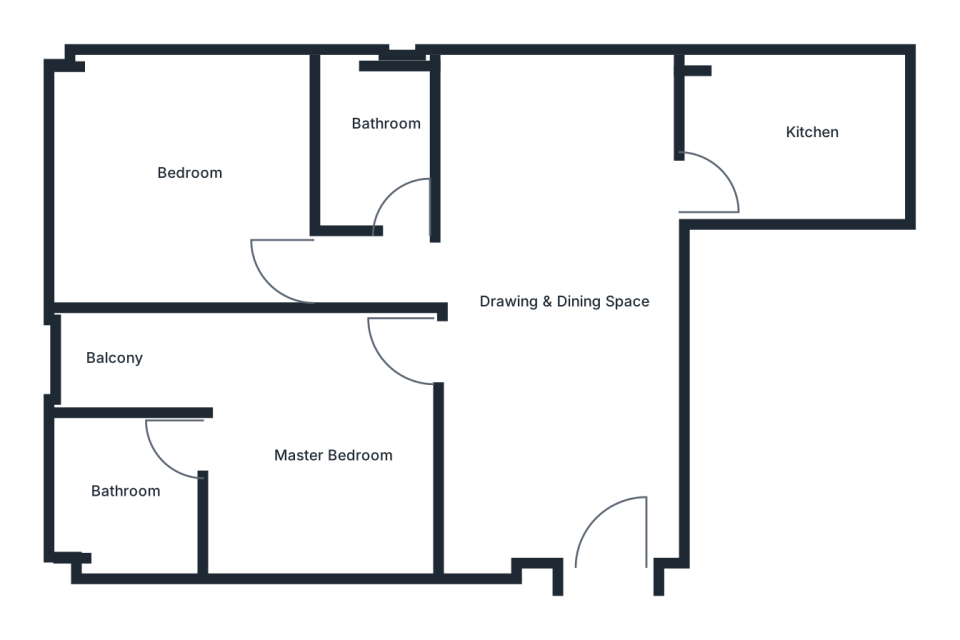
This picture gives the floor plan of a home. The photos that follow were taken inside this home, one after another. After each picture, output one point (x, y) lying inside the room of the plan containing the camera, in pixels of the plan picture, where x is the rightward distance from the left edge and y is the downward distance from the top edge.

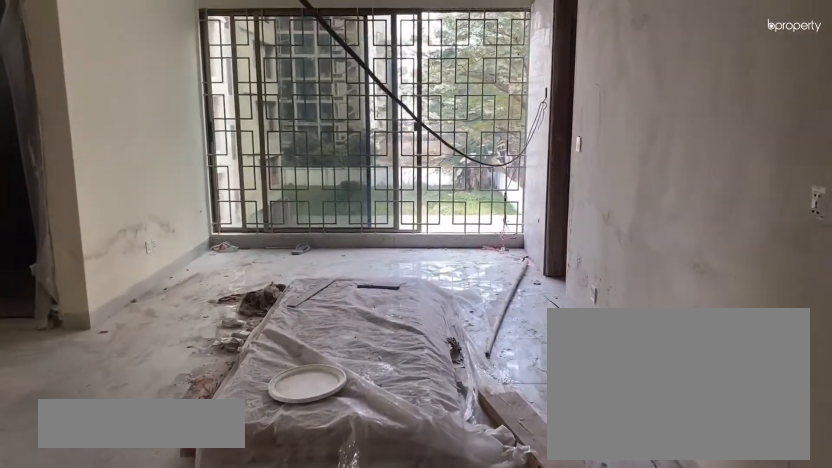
(596, 501)
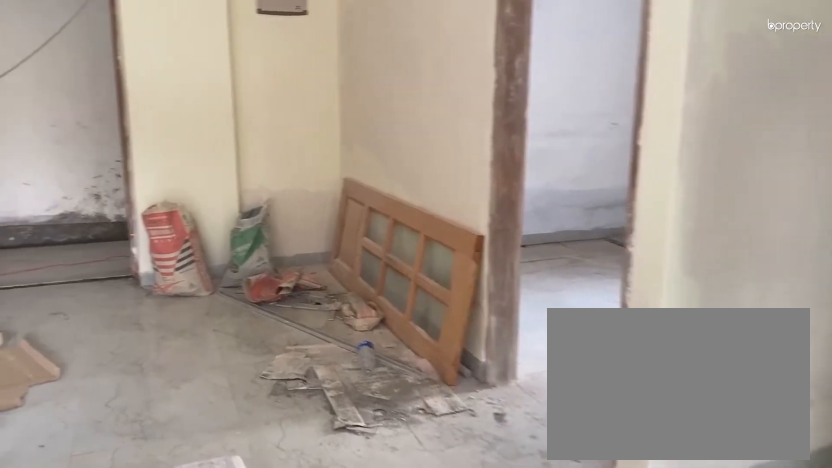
(574, 256)
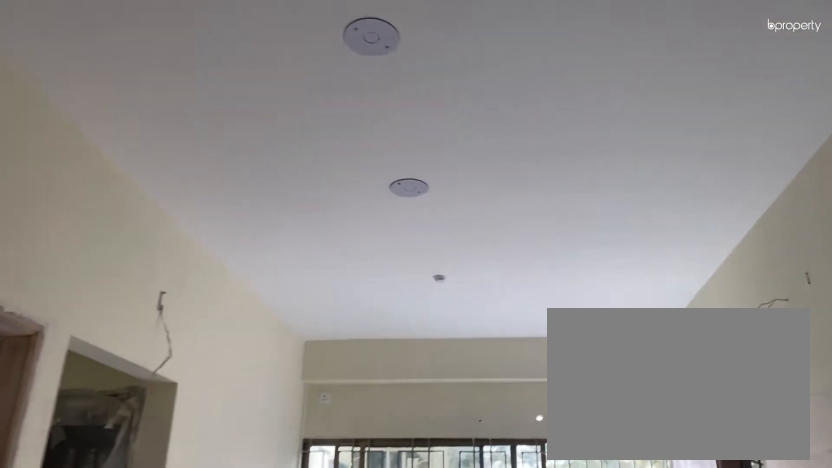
(574, 256)
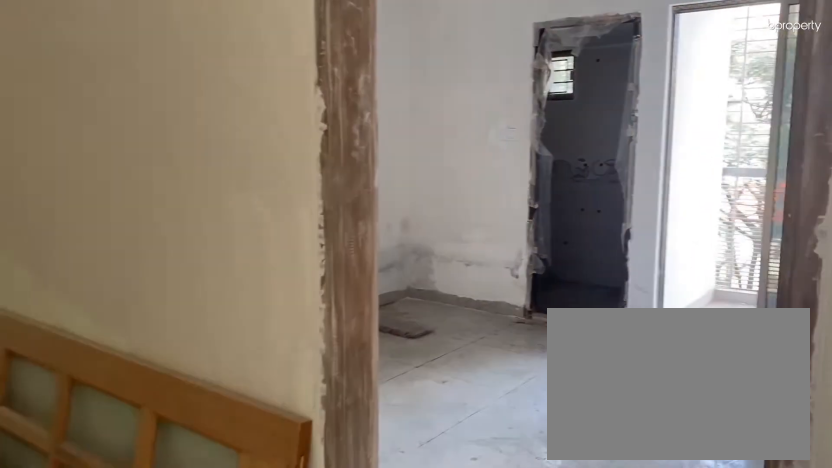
(393, 400)
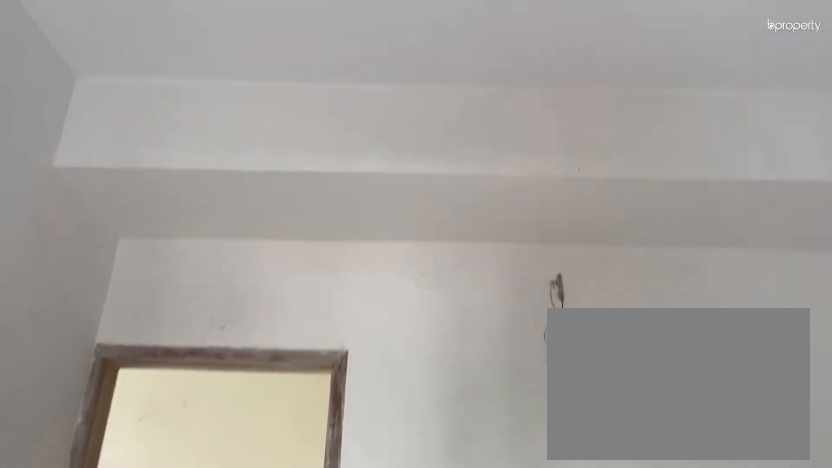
(305, 466)
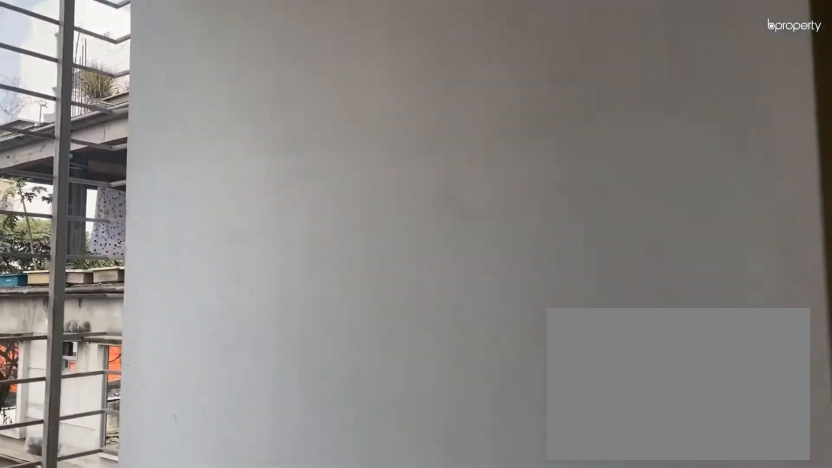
(108, 355)
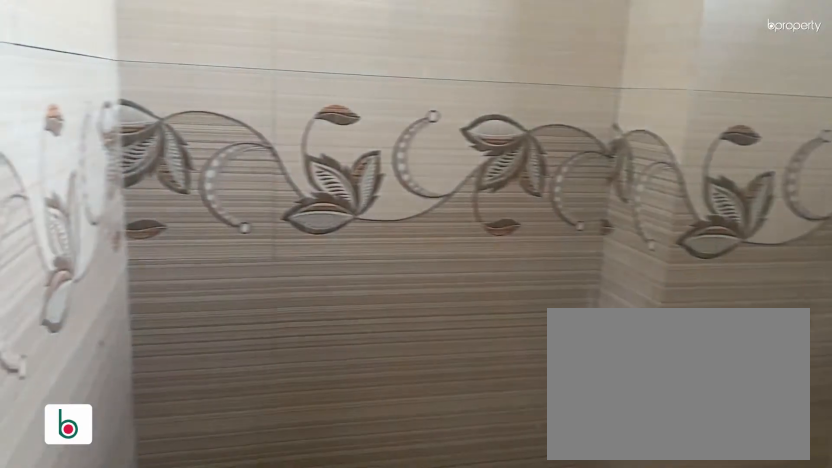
(129, 492)
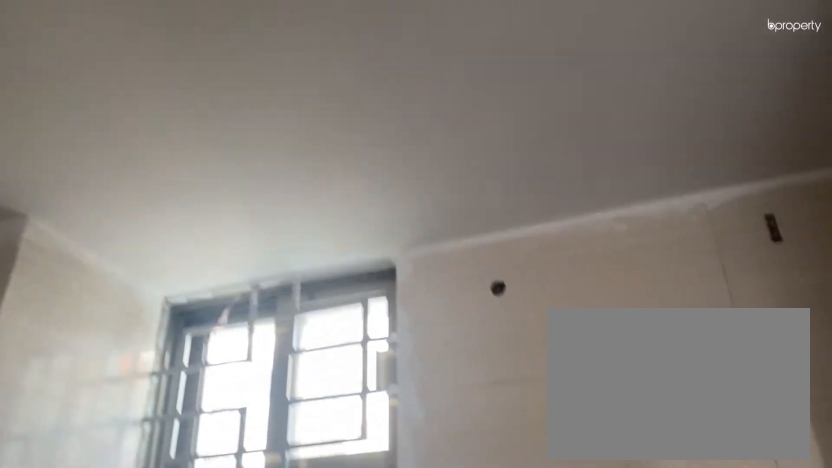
(129, 492)
